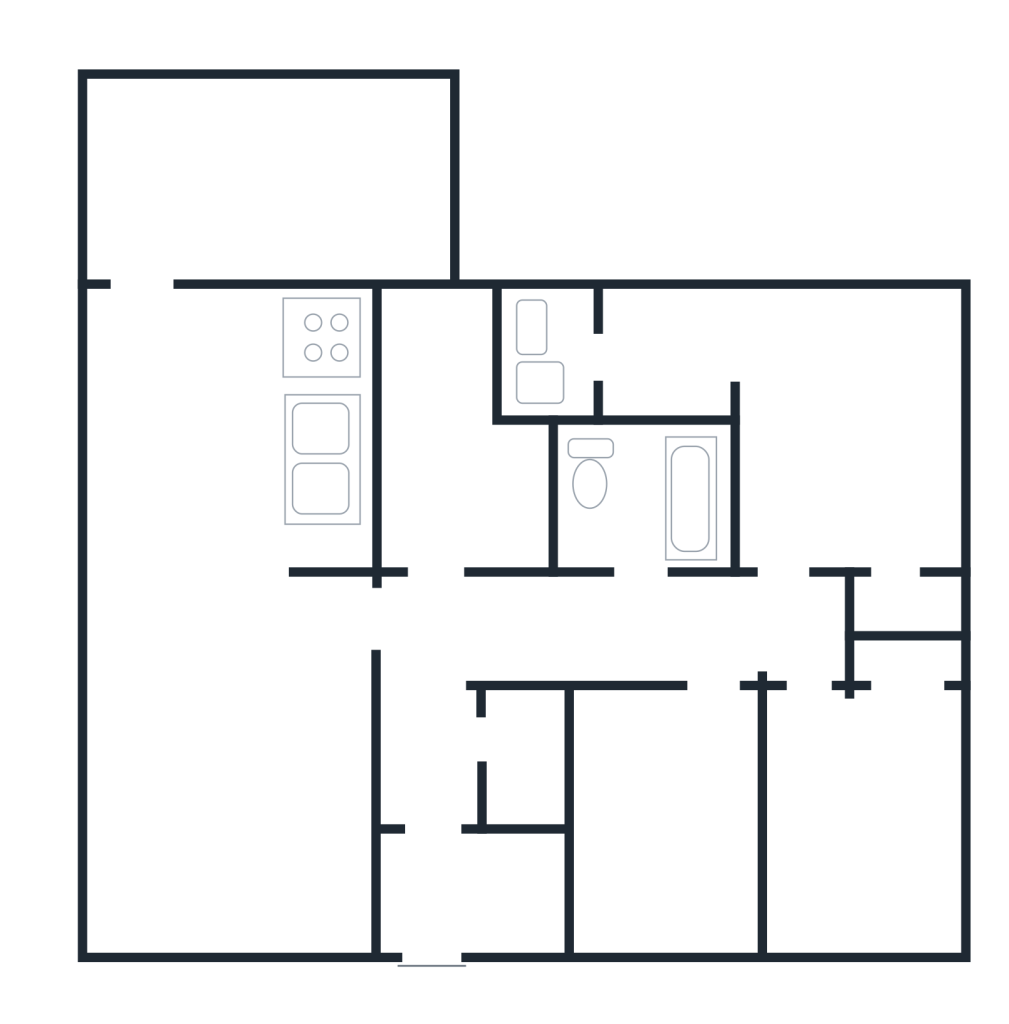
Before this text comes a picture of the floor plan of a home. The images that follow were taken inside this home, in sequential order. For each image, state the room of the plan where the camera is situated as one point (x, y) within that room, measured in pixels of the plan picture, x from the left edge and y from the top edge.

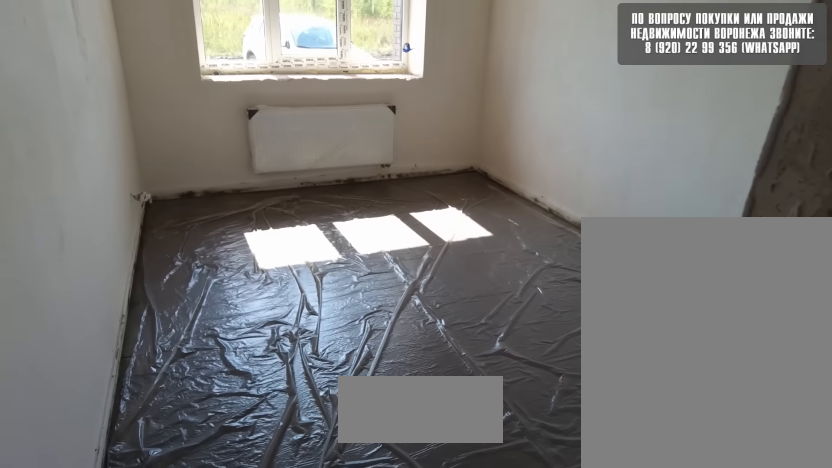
(698, 809)
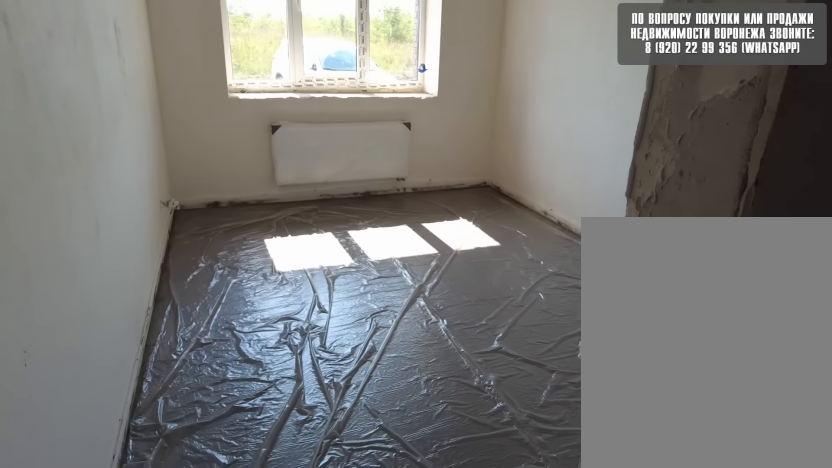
(648, 709)
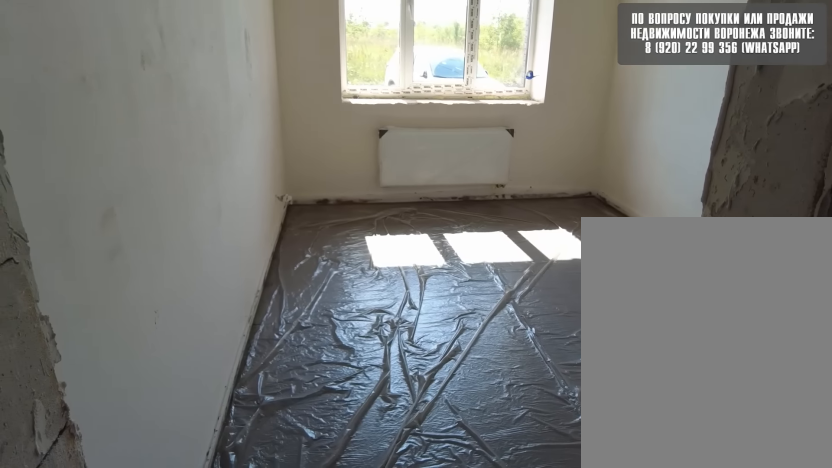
(695, 809)
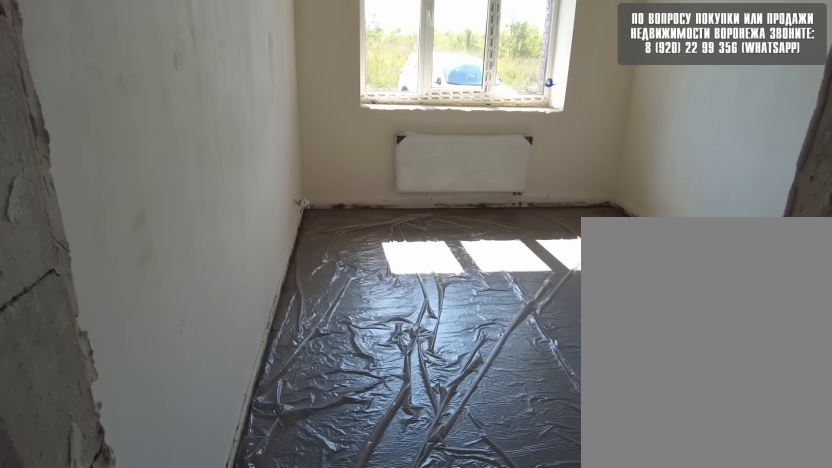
(696, 811)
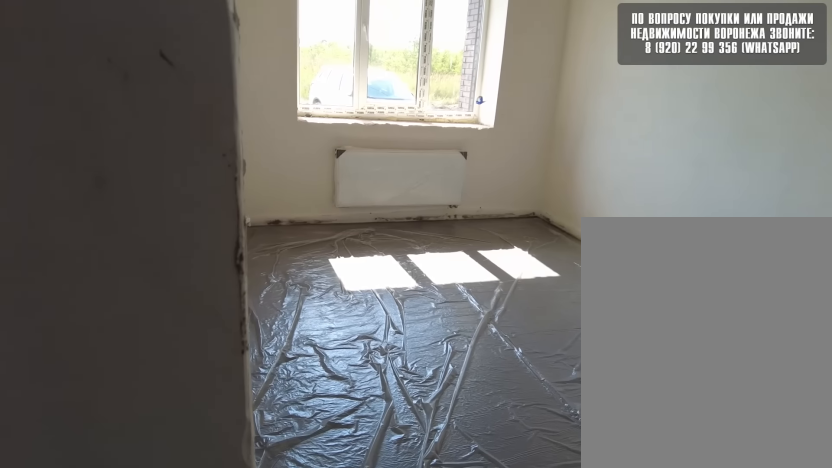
(696, 809)
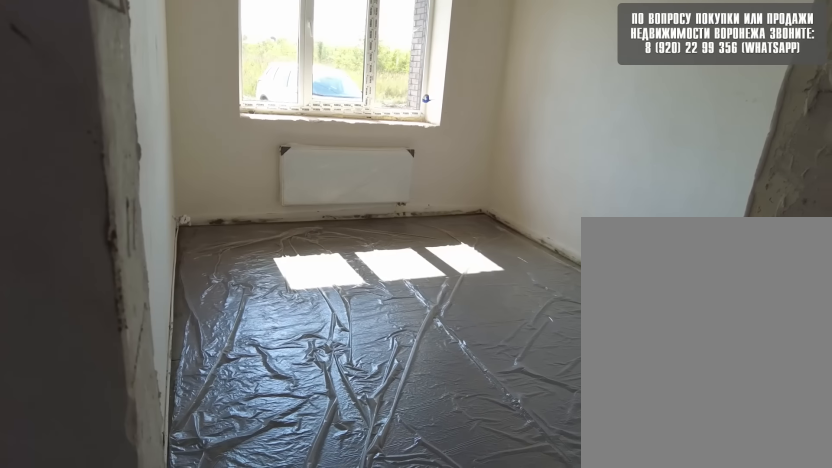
(696, 811)
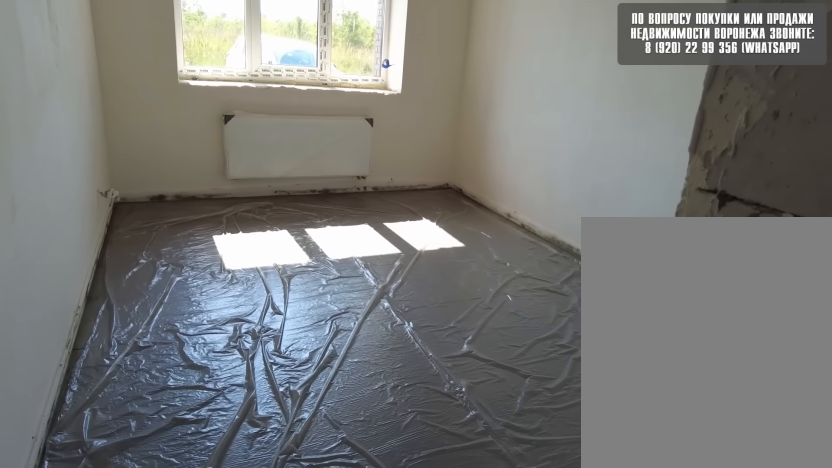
(698, 809)
